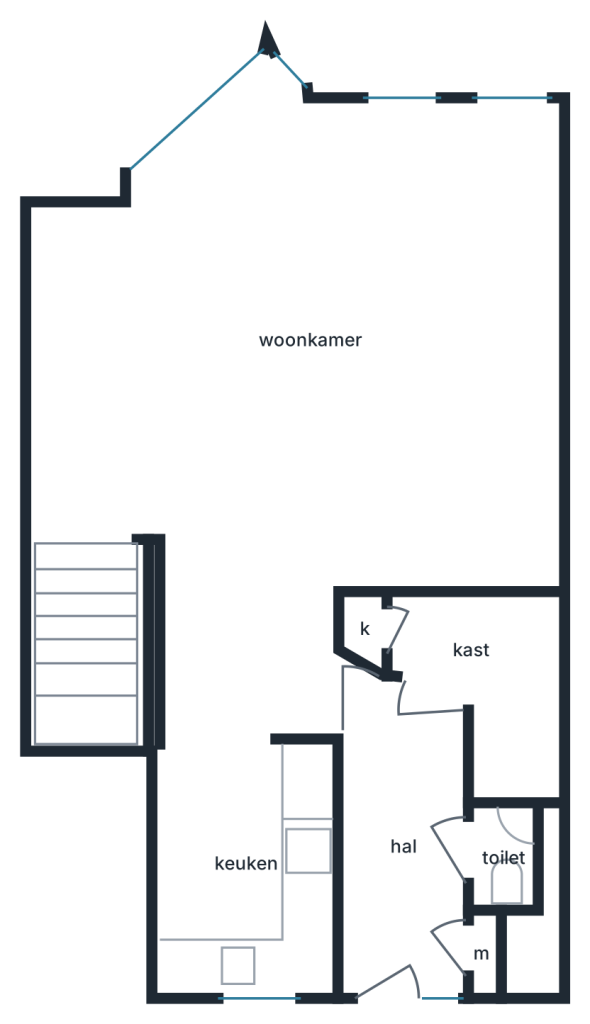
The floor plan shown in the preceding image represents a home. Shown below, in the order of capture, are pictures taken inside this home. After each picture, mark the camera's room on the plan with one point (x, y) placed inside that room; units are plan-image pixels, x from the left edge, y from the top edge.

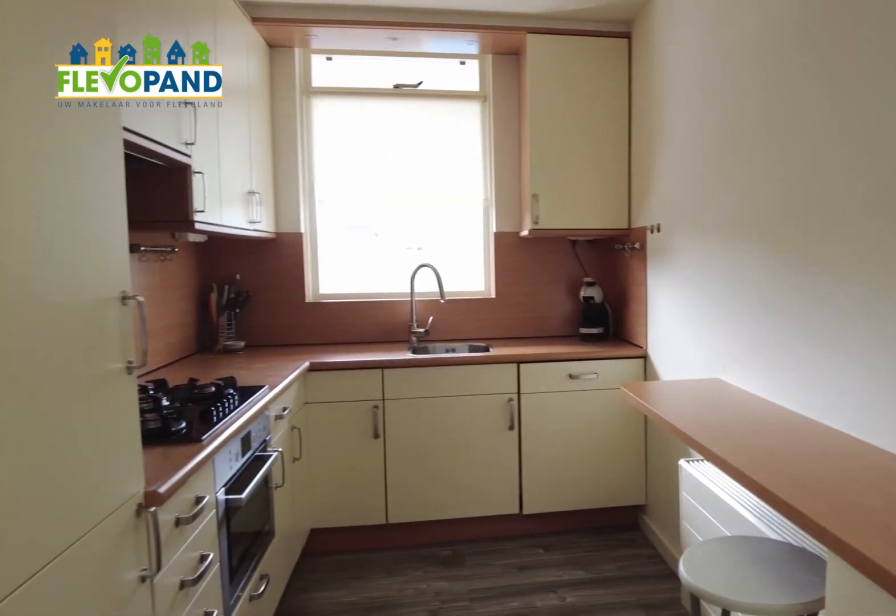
(247, 866)
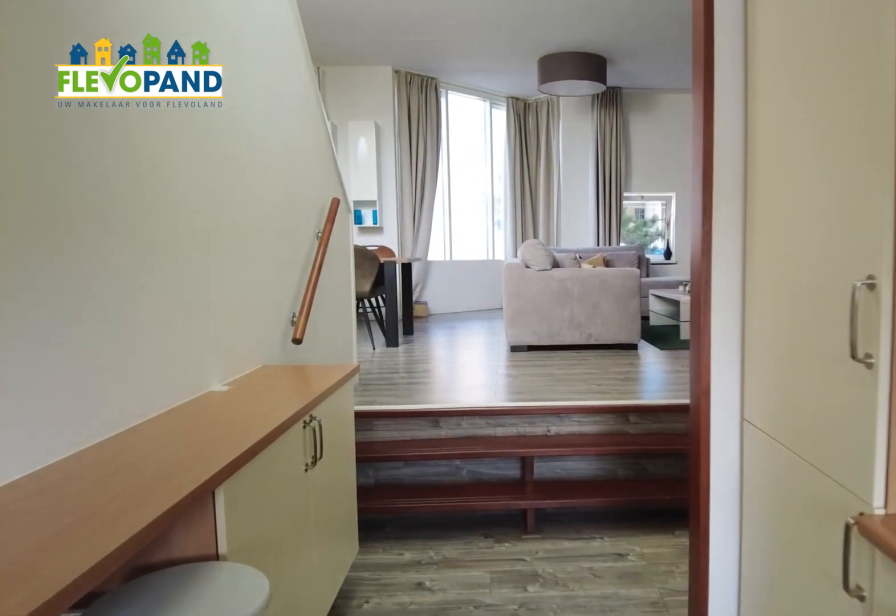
(247, 866)
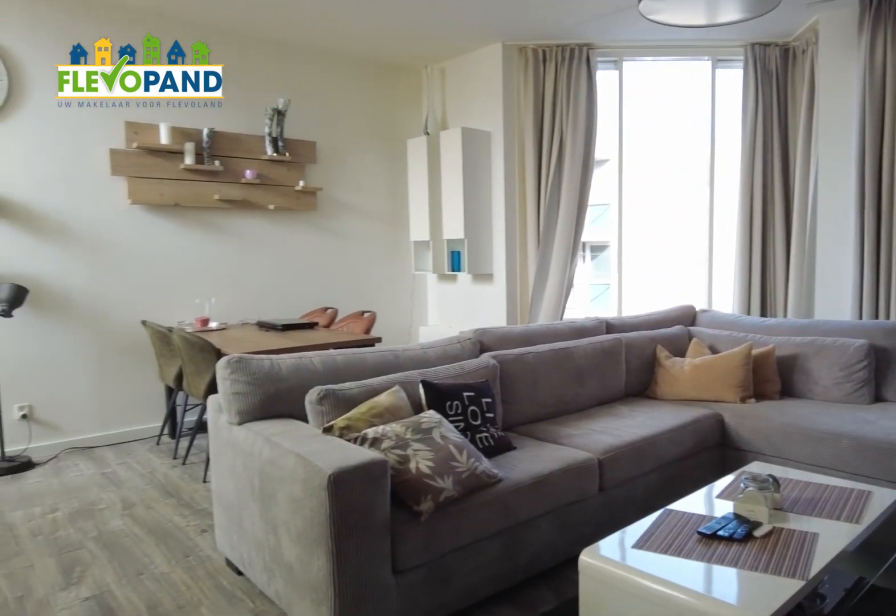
(309, 493)
